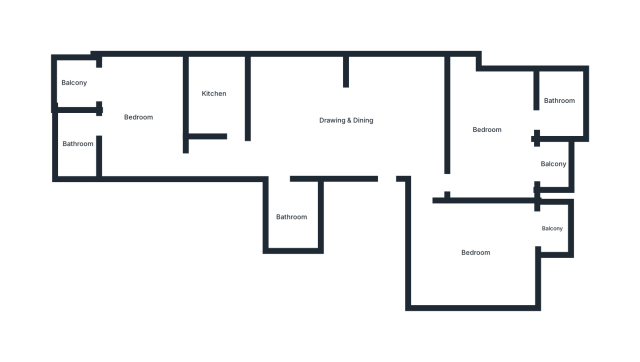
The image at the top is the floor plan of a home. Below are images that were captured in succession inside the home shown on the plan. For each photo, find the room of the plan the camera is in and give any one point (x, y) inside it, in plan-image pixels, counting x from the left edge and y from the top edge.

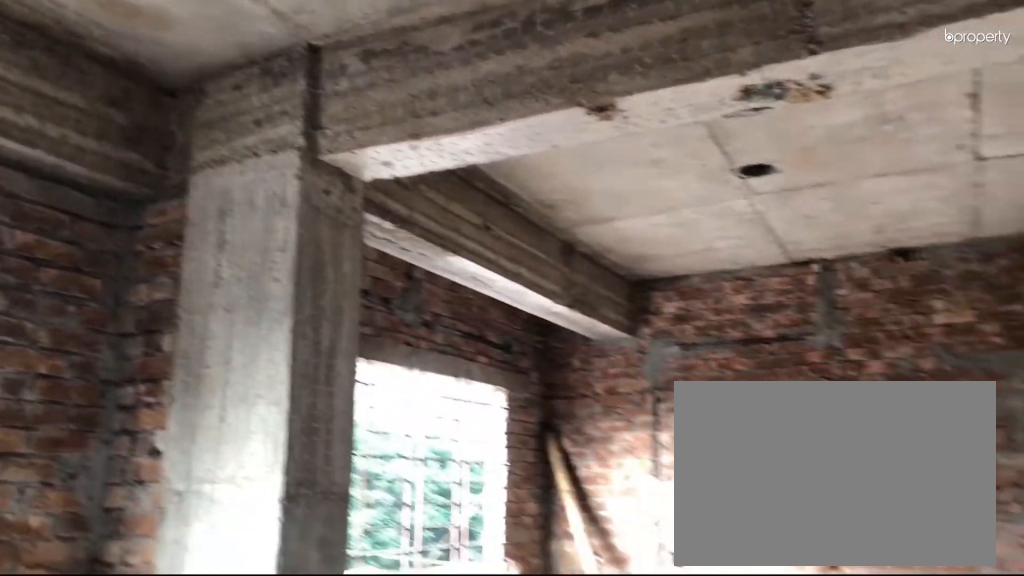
(345, 120)
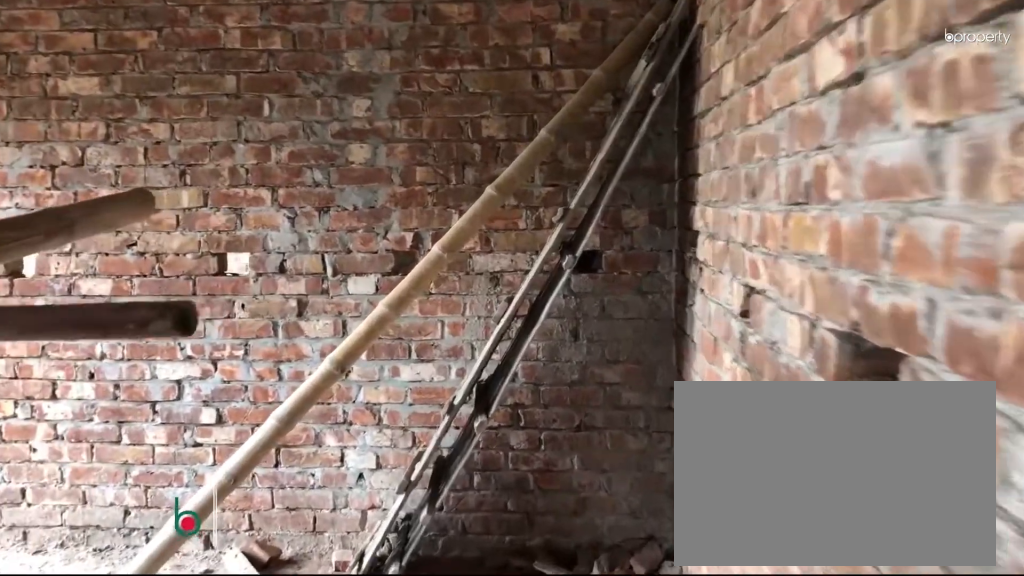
(474, 252)
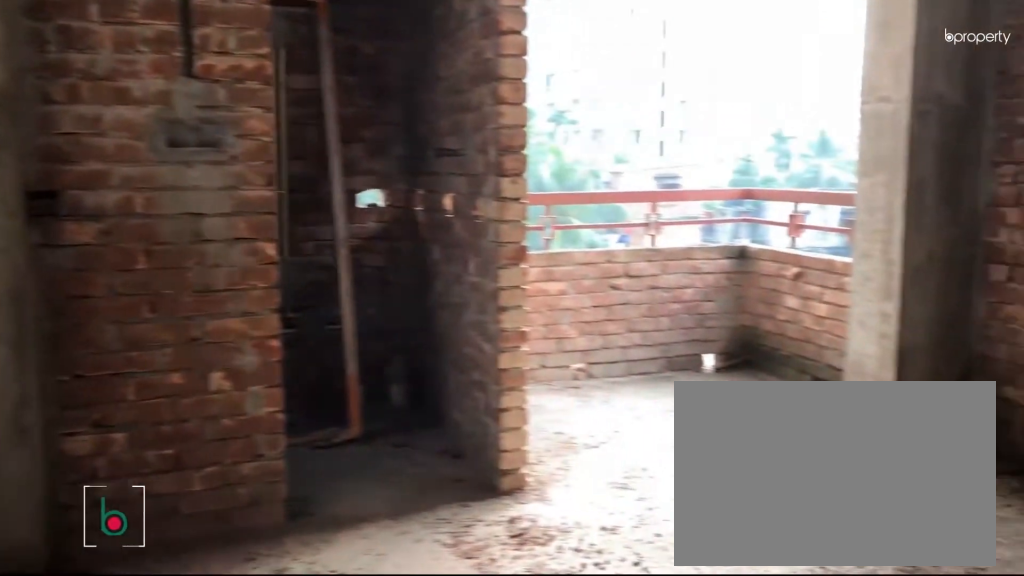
(135, 119)
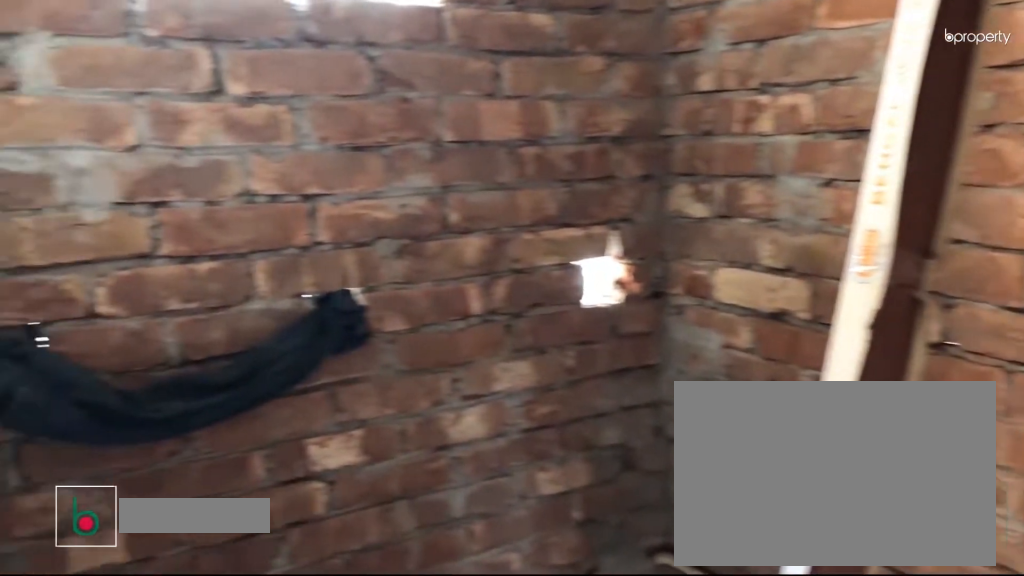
(75, 146)
